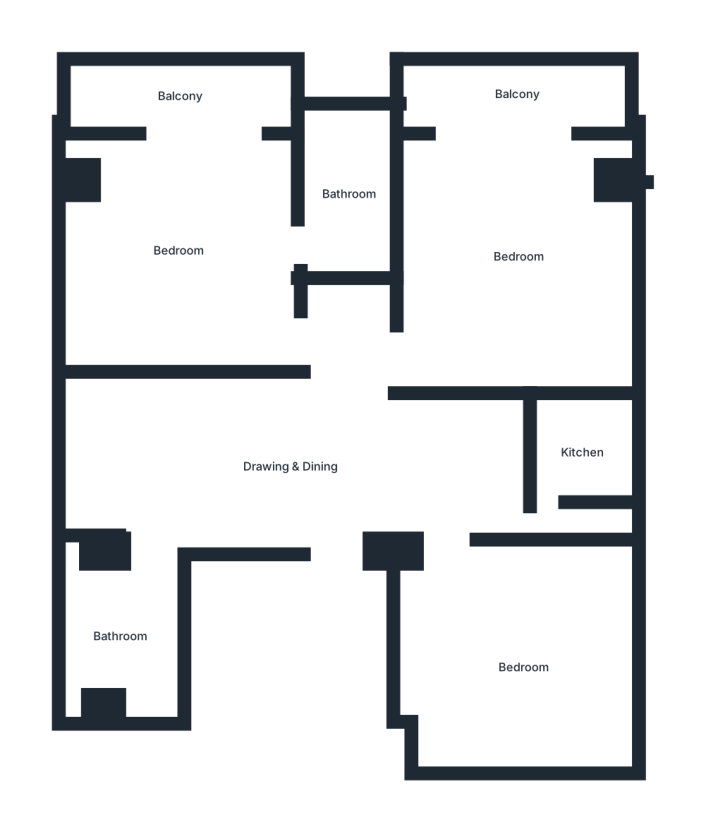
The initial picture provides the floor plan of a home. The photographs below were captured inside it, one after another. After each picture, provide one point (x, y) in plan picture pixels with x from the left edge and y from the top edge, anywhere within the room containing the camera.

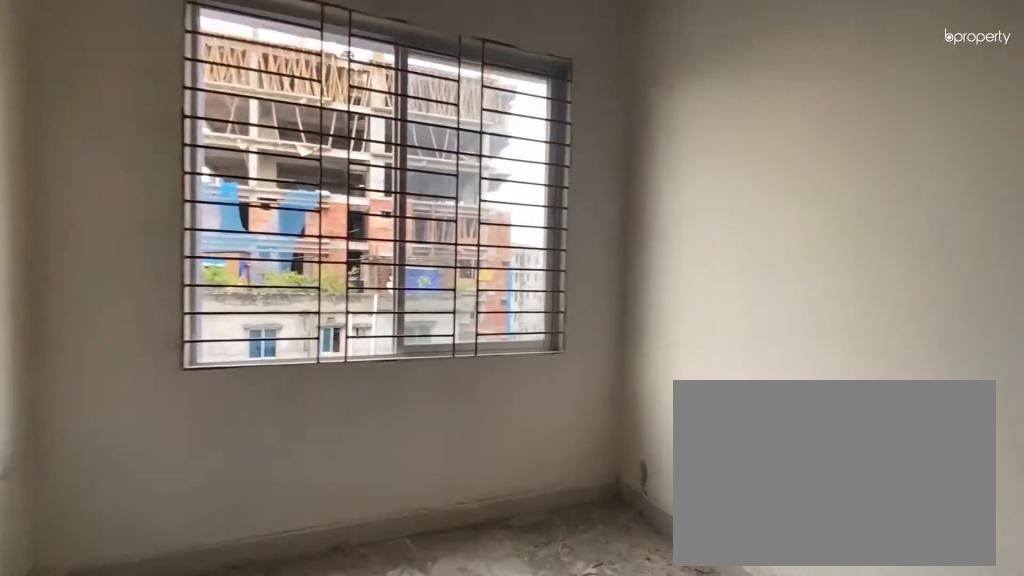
(292, 465)
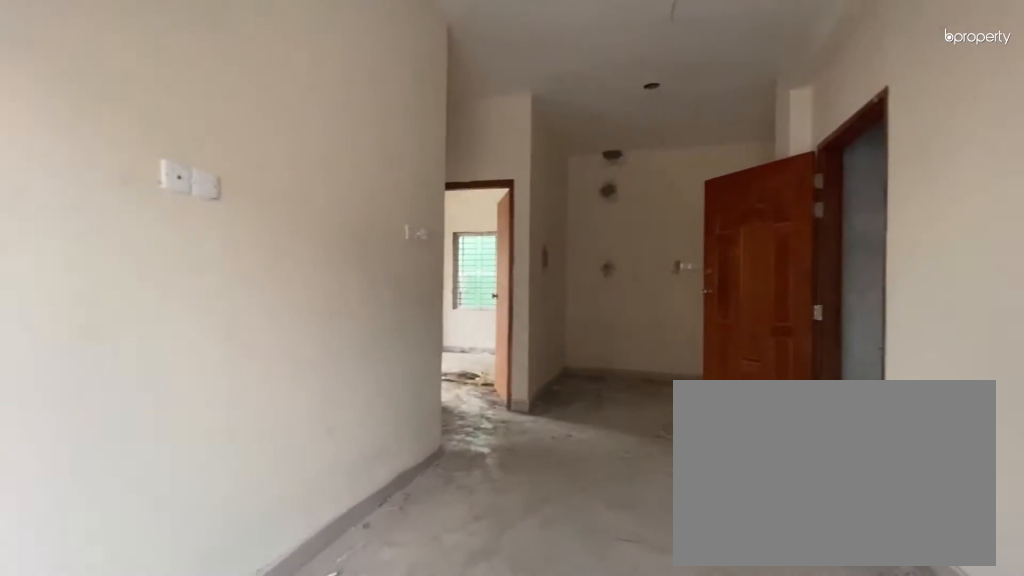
(292, 465)
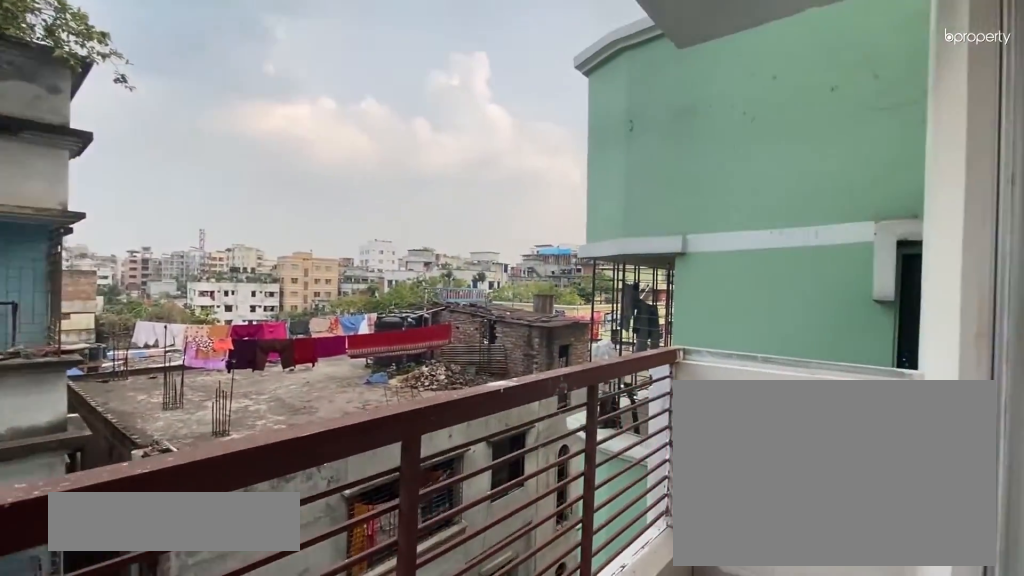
(517, 94)
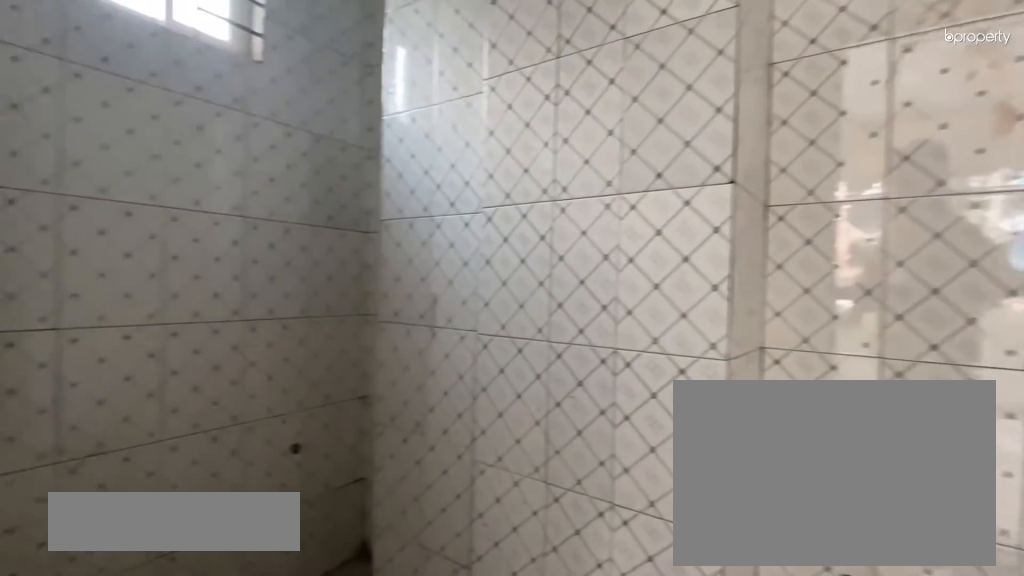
(353, 193)
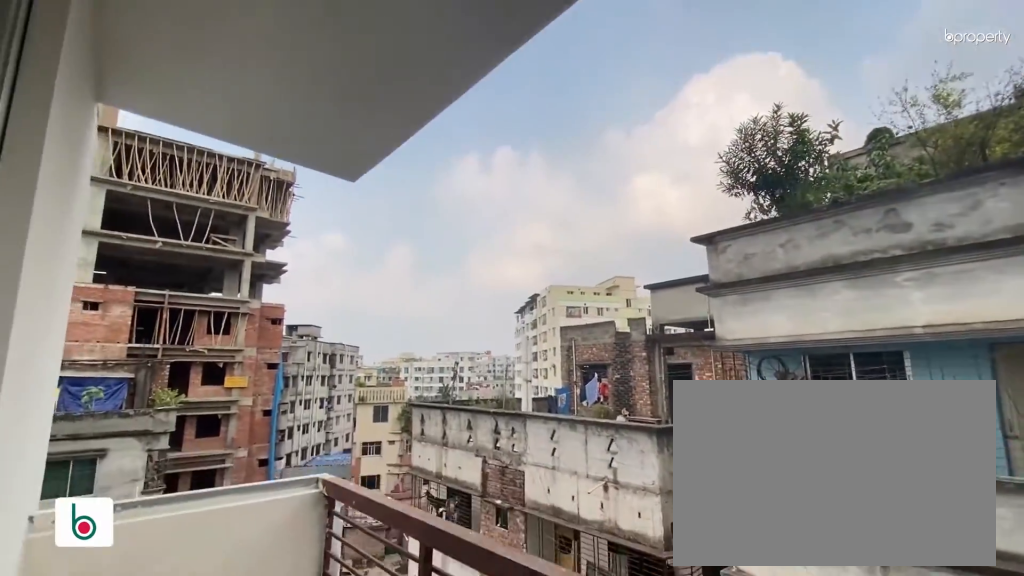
(180, 93)
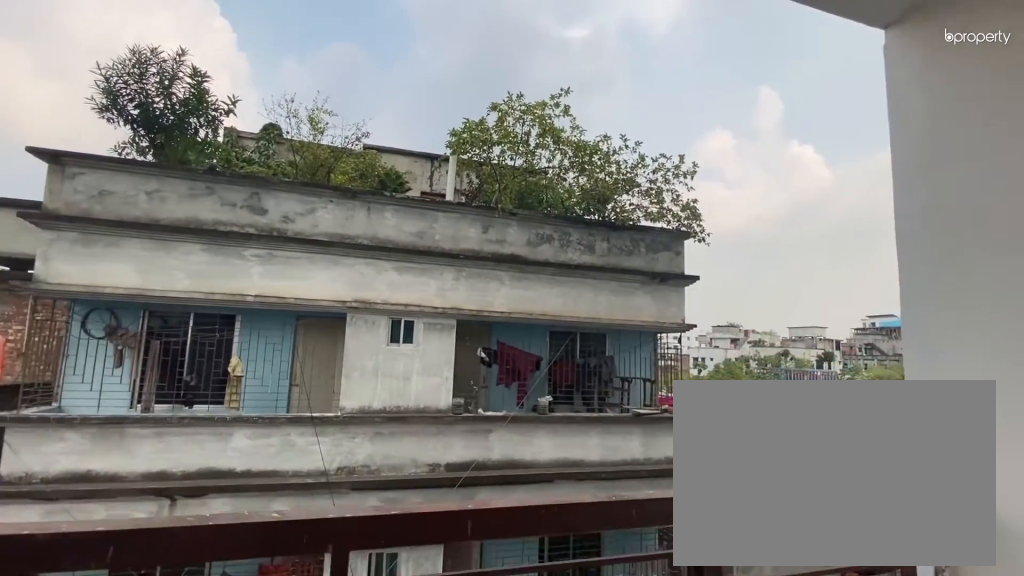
(180, 93)
